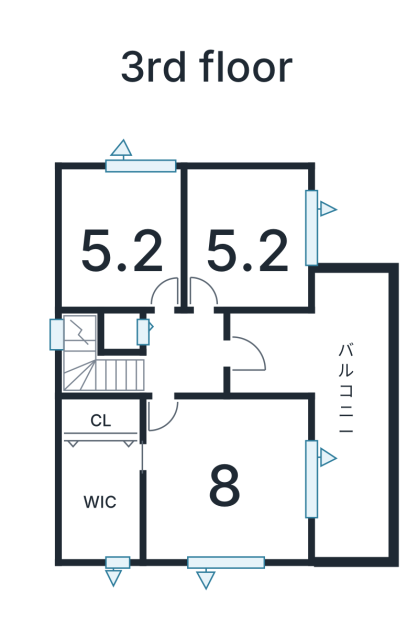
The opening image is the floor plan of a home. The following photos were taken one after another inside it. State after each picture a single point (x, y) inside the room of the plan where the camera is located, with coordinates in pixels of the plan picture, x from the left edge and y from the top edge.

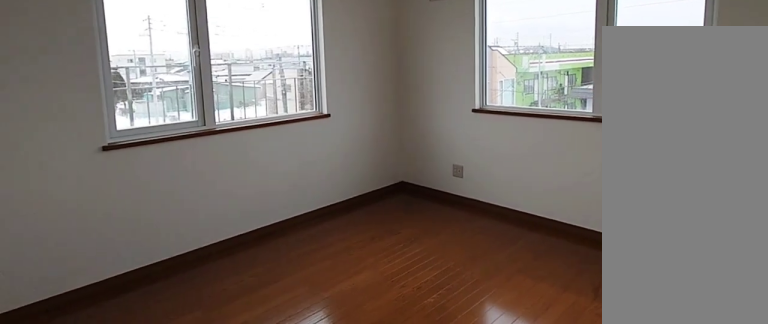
(220, 477)
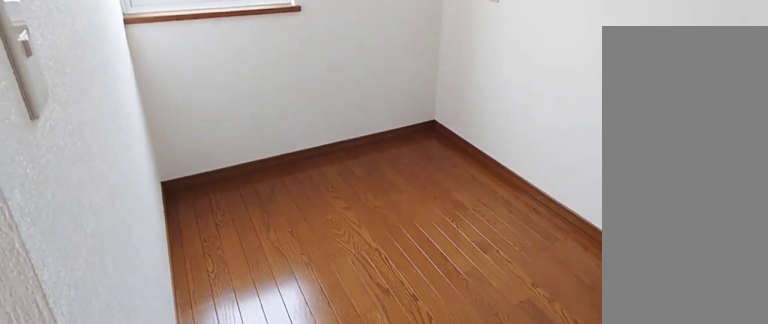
(96, 498)
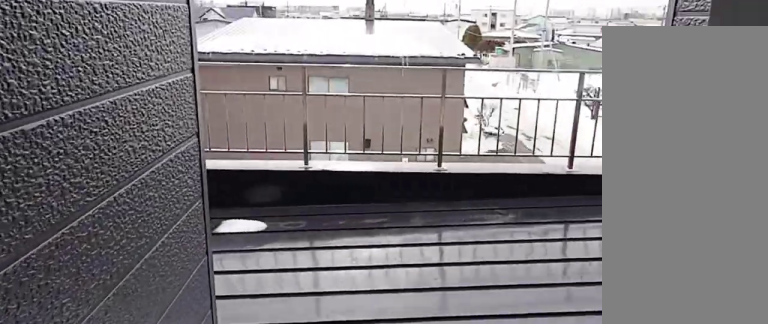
(342, 394)
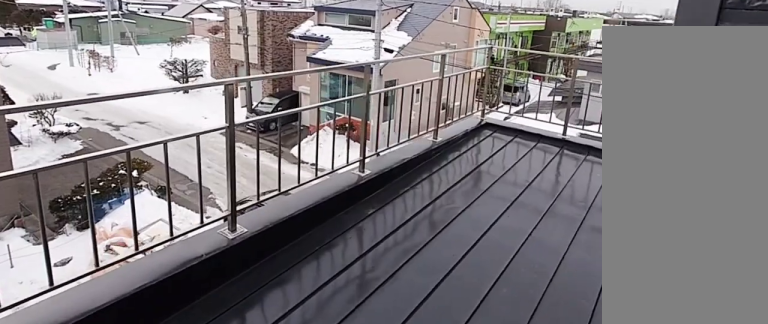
(342, 394)
